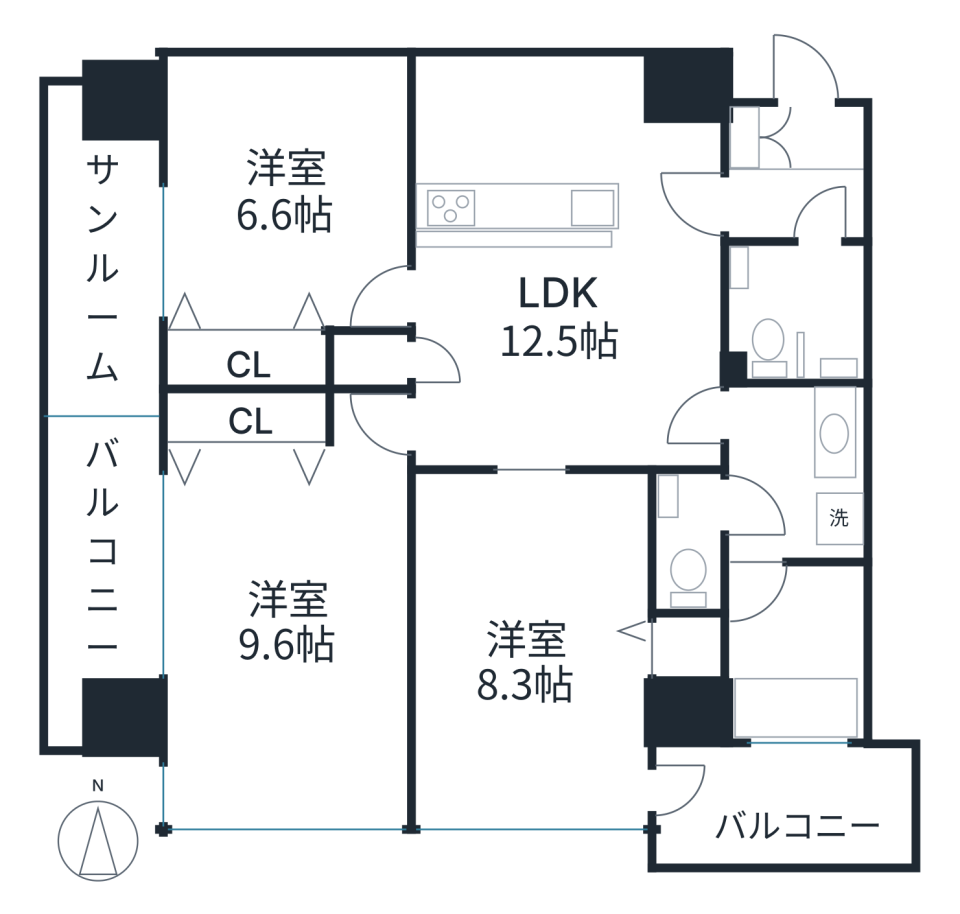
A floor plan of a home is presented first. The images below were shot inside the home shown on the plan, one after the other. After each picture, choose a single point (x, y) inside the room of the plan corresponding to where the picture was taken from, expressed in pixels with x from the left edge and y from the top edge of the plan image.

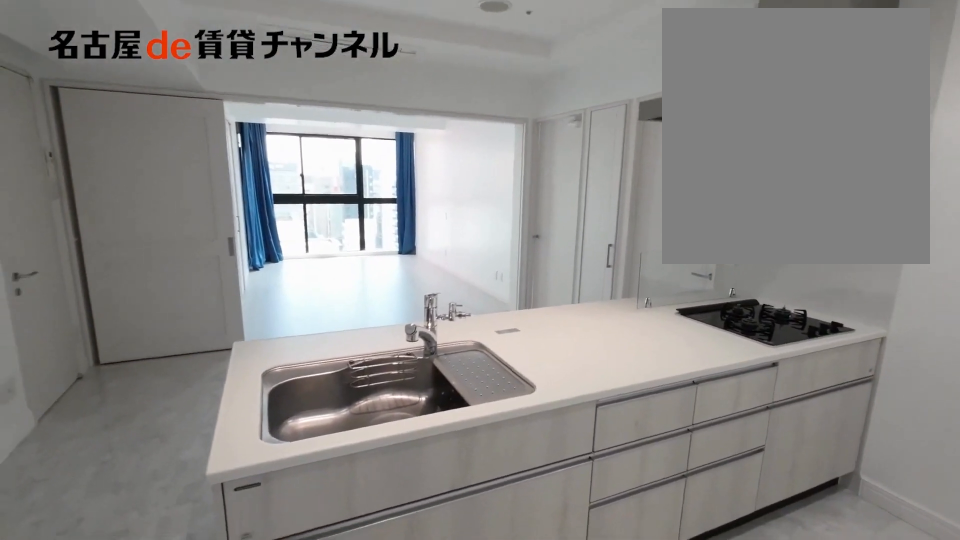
(558, 416)
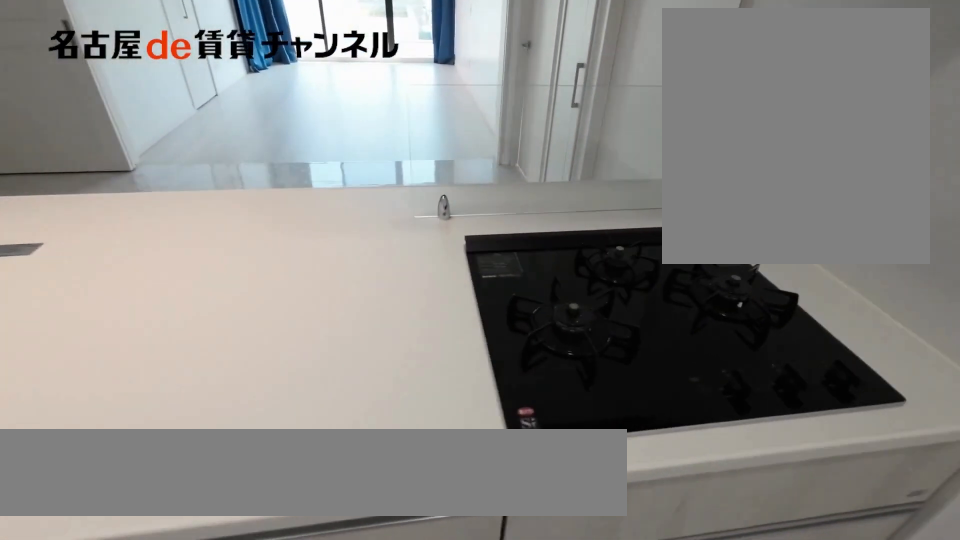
(509, 215)
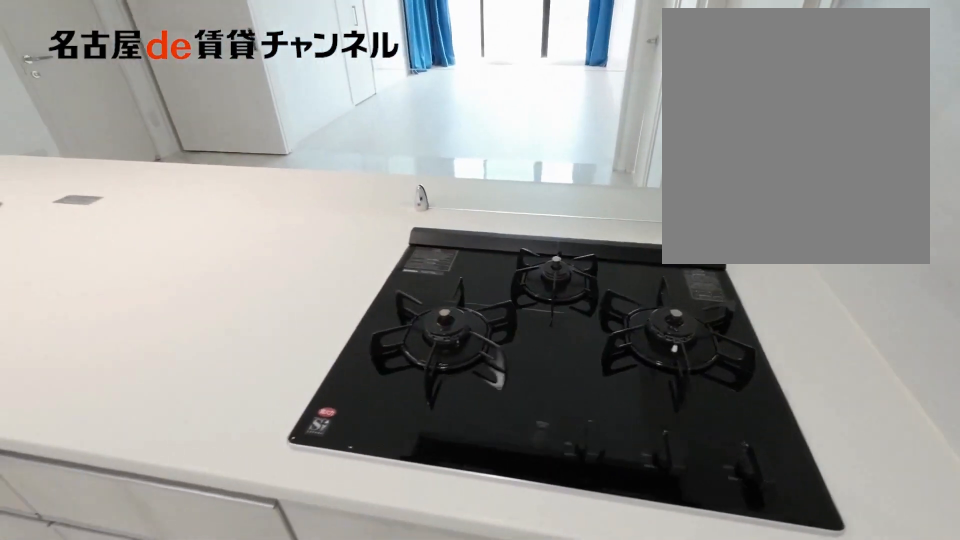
(509, 215)
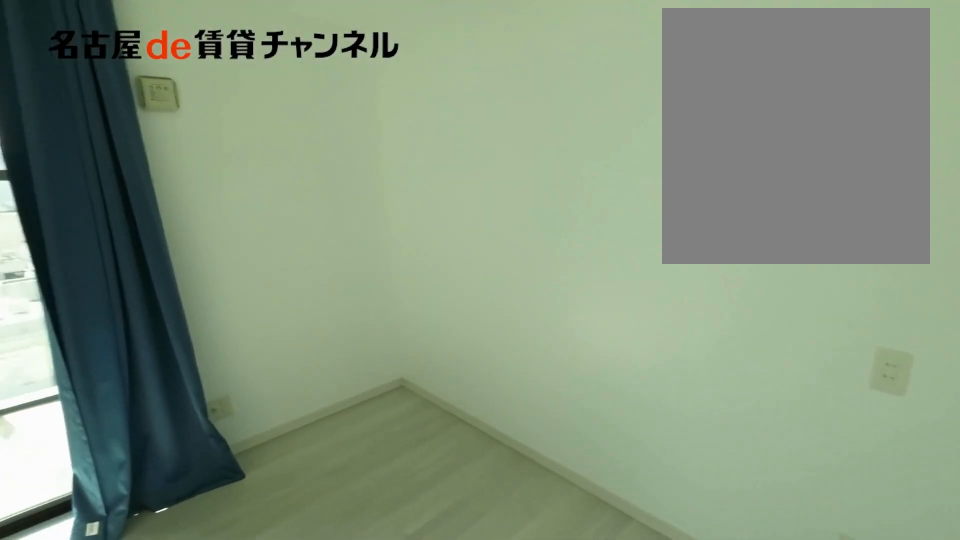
(288, 193)
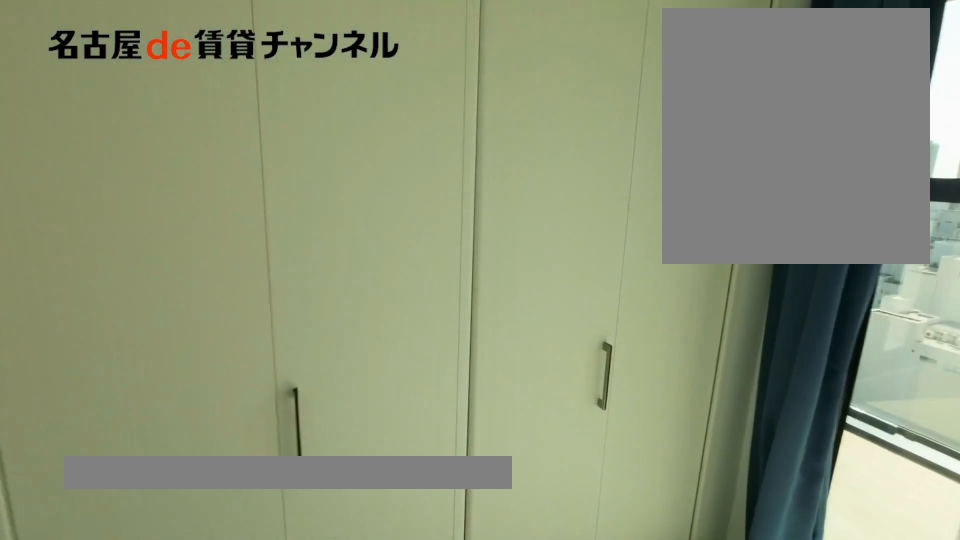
(288, 193)
